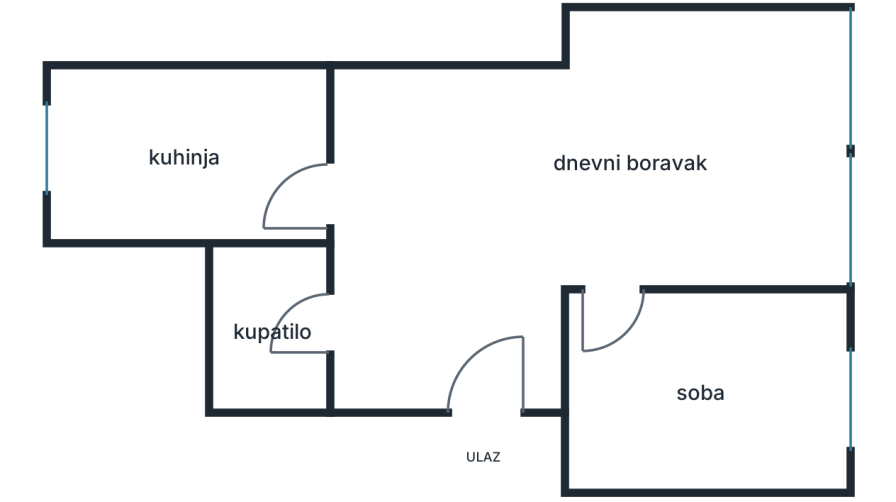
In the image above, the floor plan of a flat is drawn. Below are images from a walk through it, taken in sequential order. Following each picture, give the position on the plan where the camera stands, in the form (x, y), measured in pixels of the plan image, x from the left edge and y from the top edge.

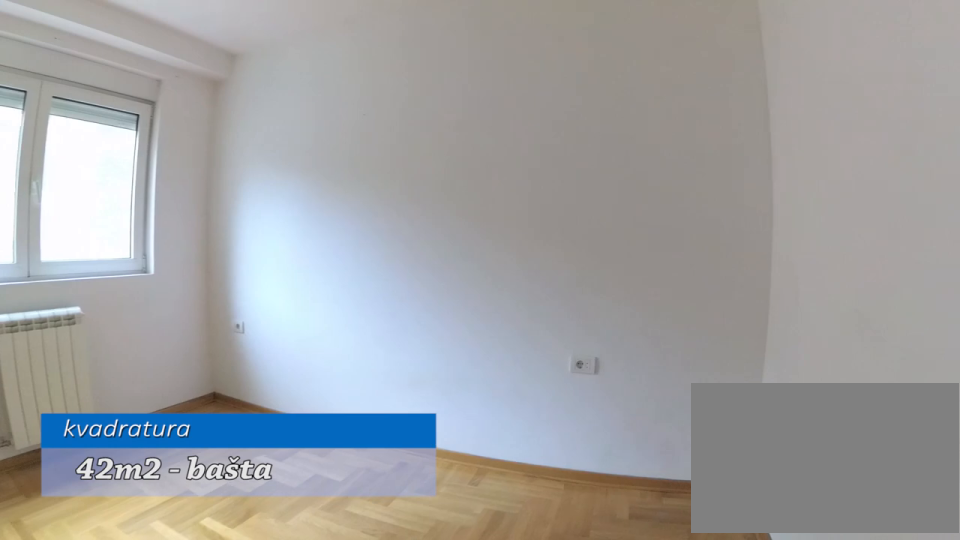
(623, 300)
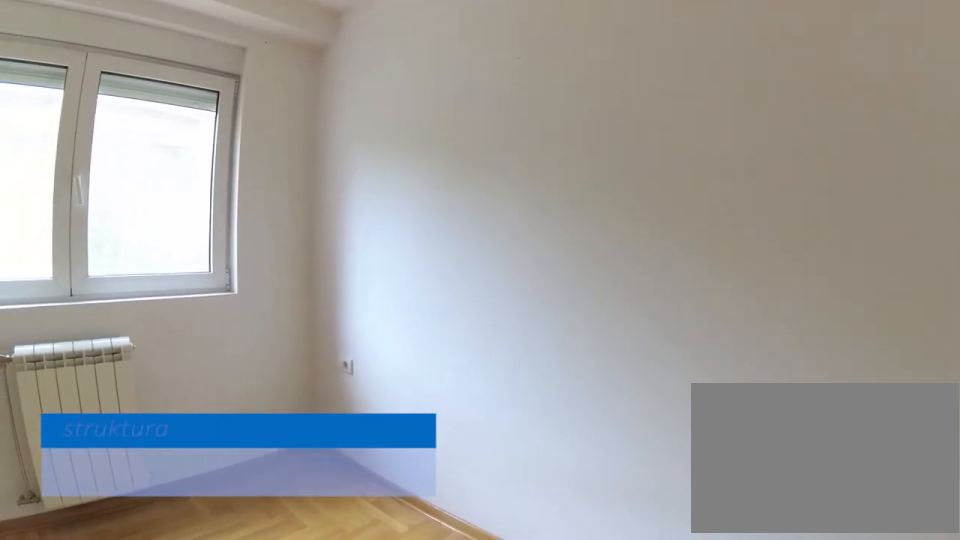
(612, 352)
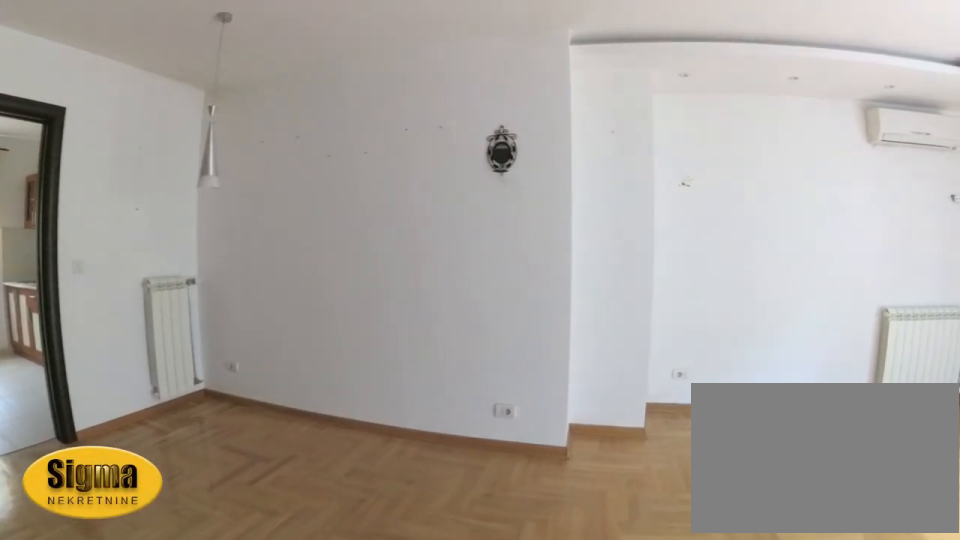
(620, 293)
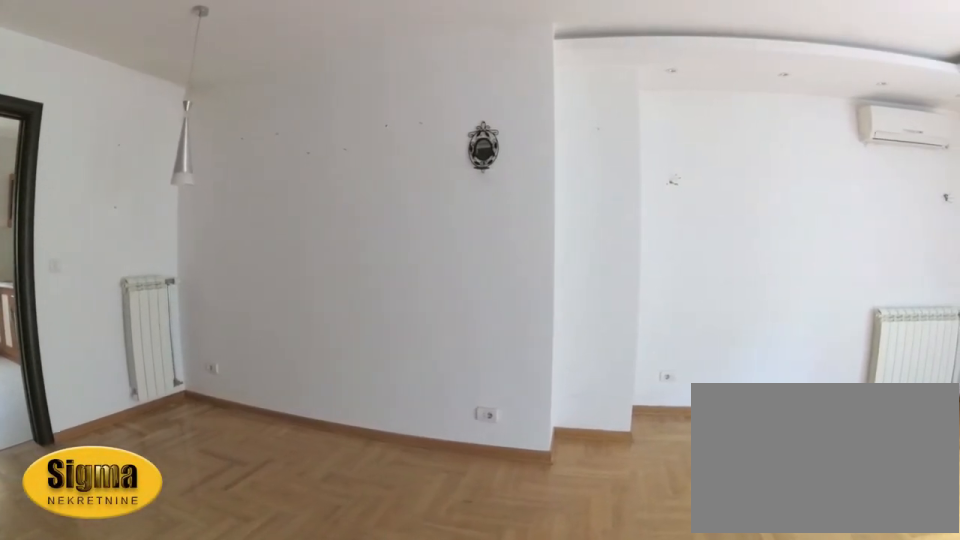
(620, 287)
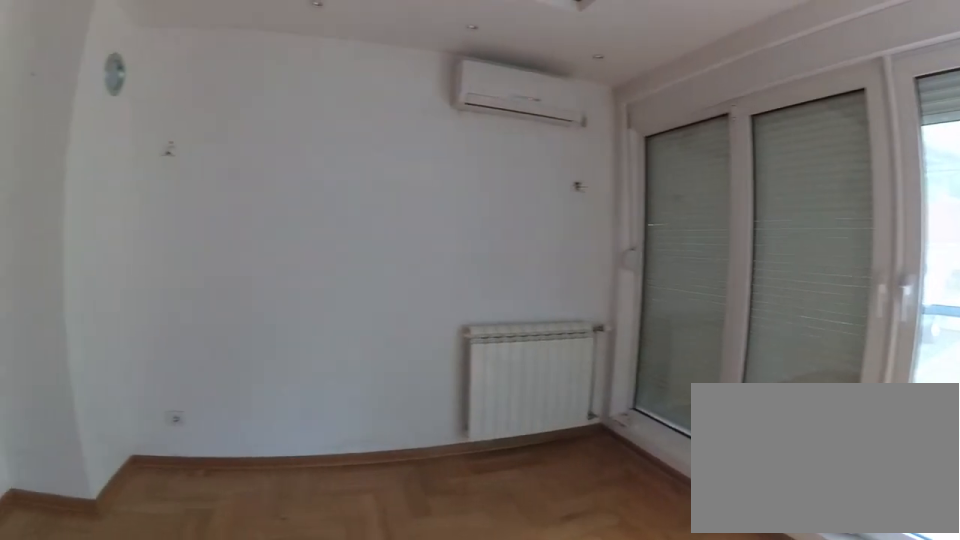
(681, 276)
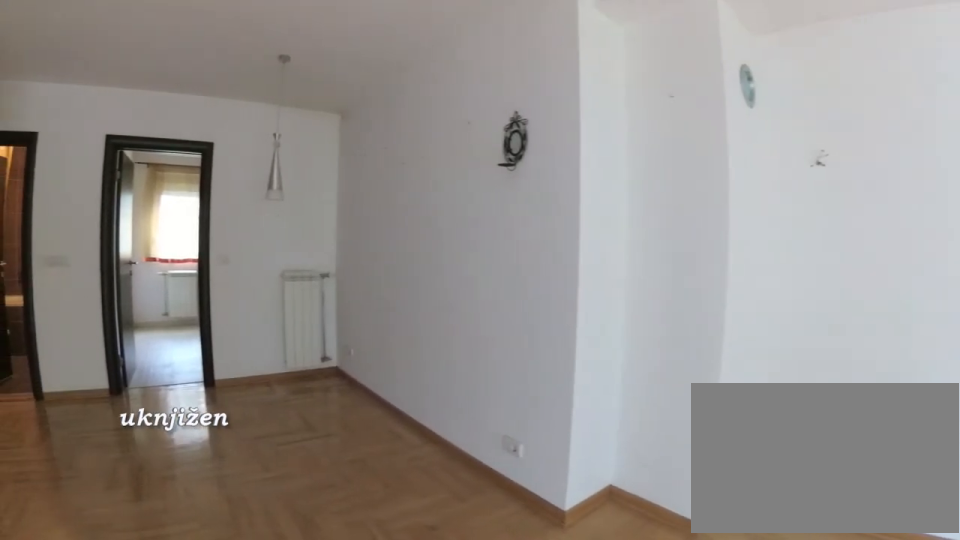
(716, 262)
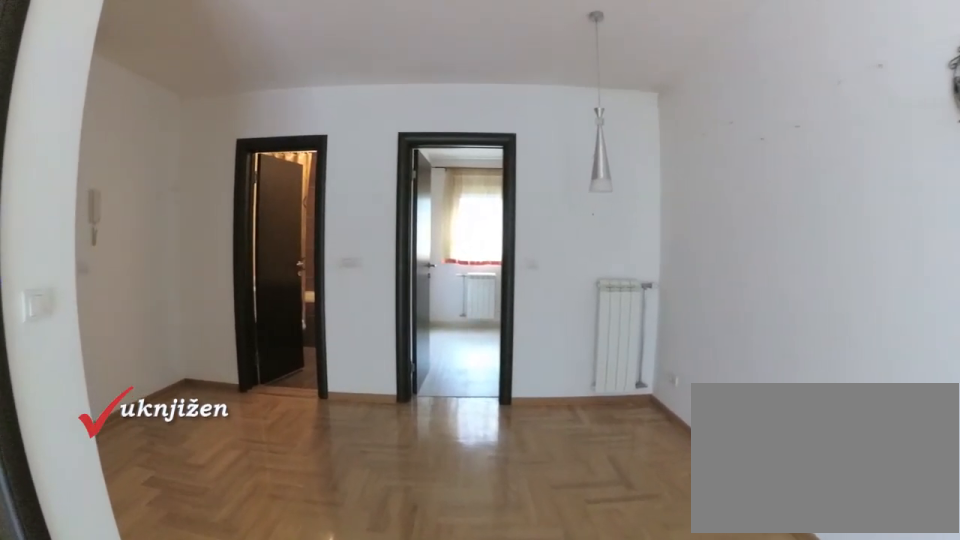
(664, 235)
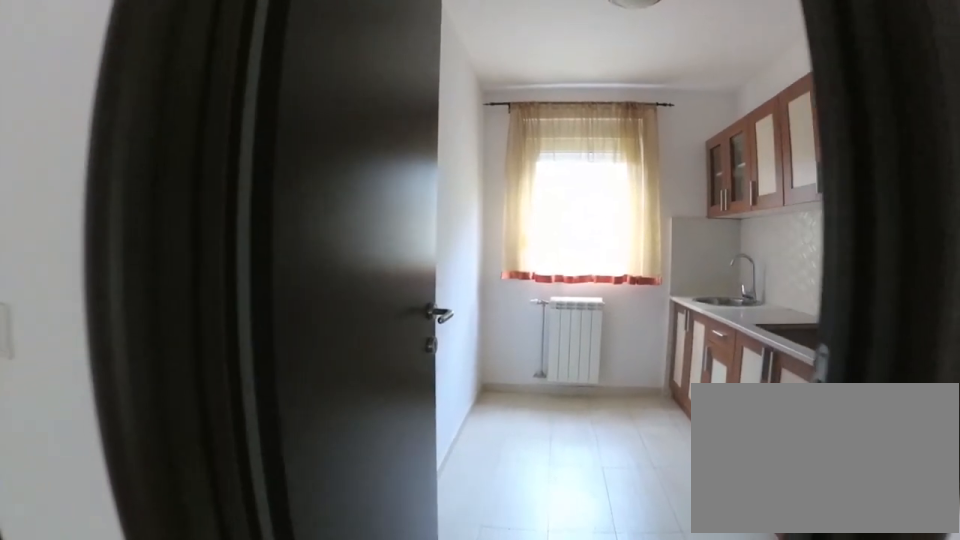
(413, 197)
